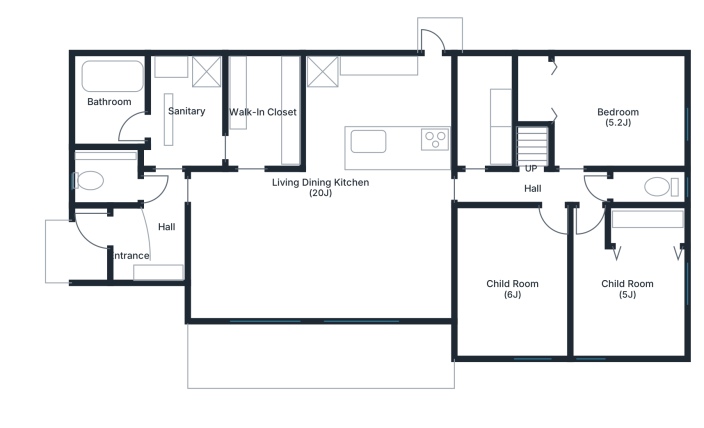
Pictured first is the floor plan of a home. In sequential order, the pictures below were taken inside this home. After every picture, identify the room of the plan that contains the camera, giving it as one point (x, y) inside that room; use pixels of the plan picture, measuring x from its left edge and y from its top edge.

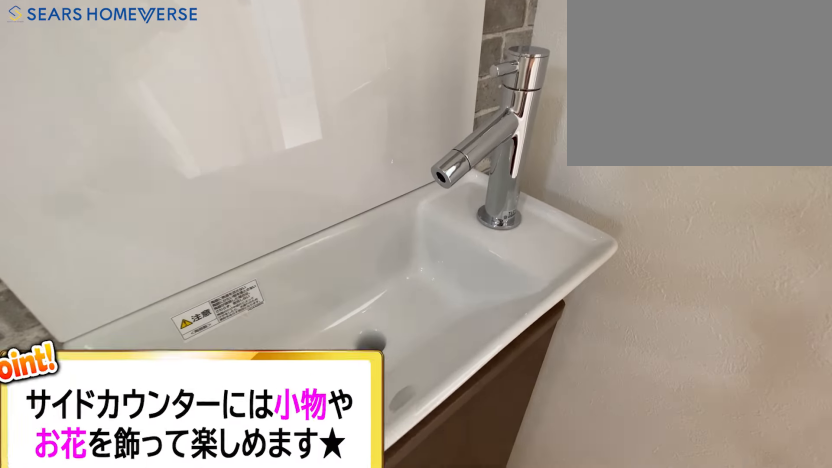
(113, 181)
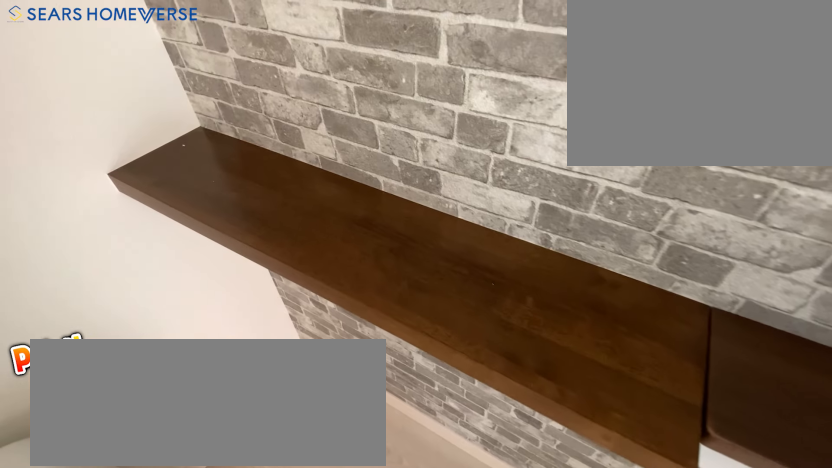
(113, 181)
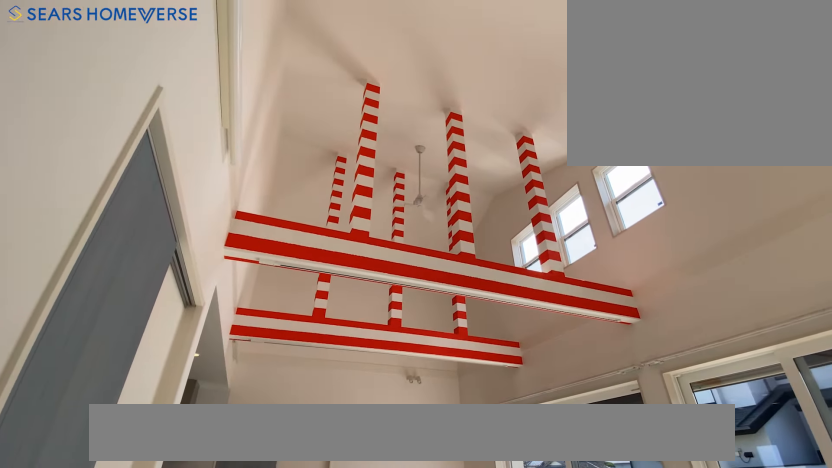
(323, 243)
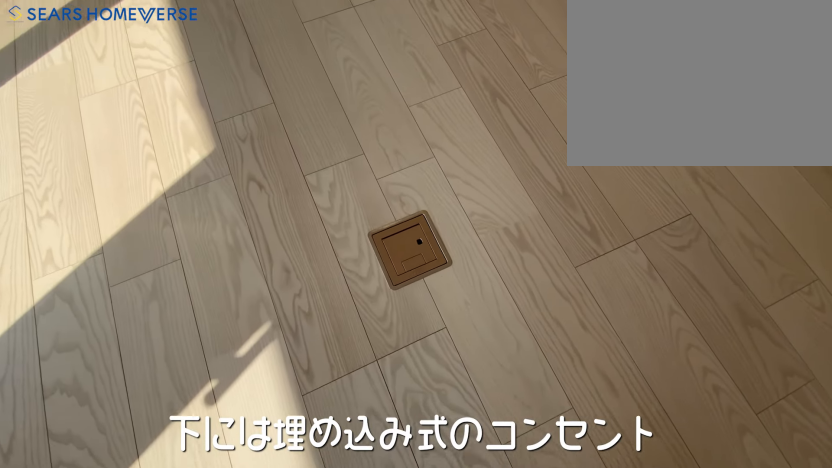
(323, 244)
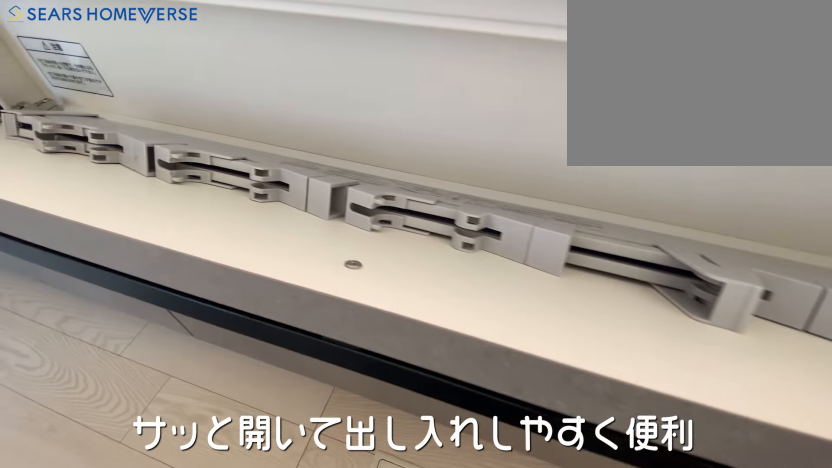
(387, 104)
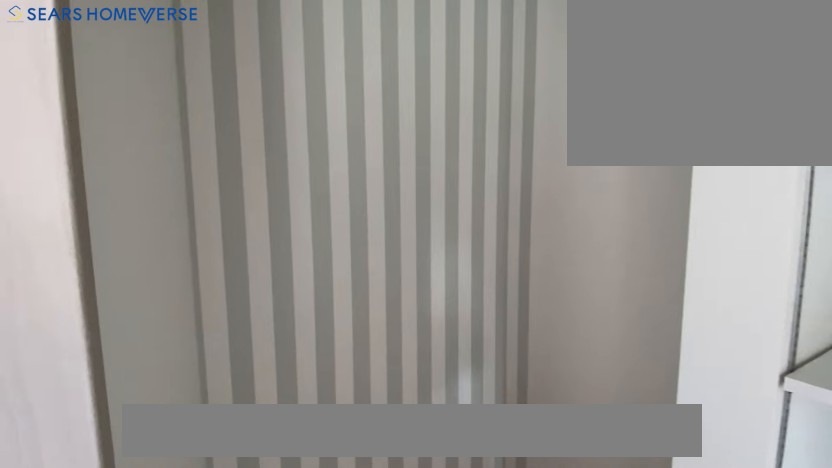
(483, 111)
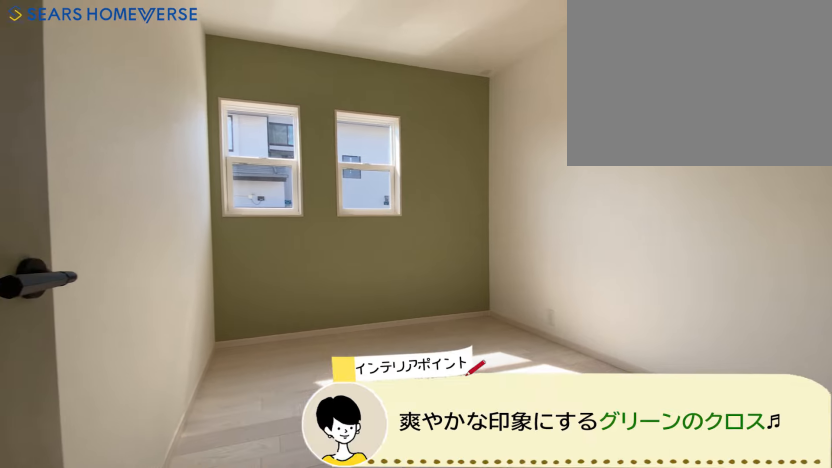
(512, 282)
